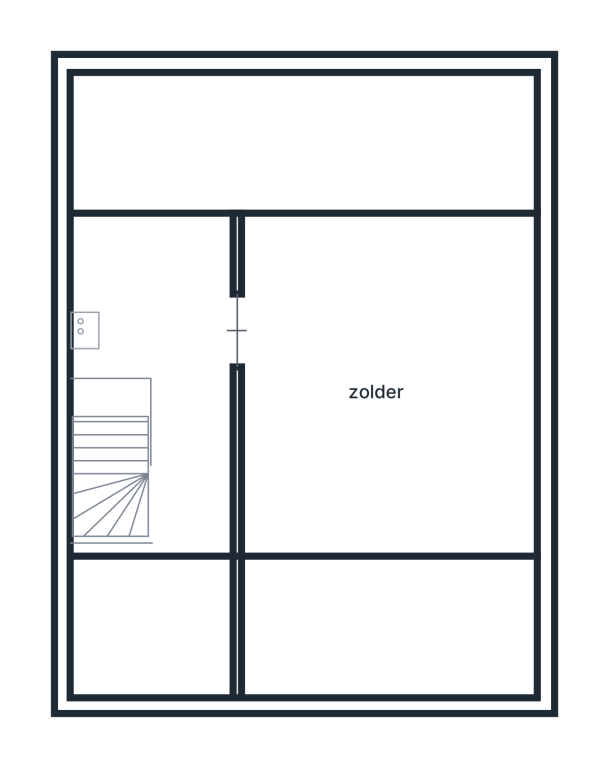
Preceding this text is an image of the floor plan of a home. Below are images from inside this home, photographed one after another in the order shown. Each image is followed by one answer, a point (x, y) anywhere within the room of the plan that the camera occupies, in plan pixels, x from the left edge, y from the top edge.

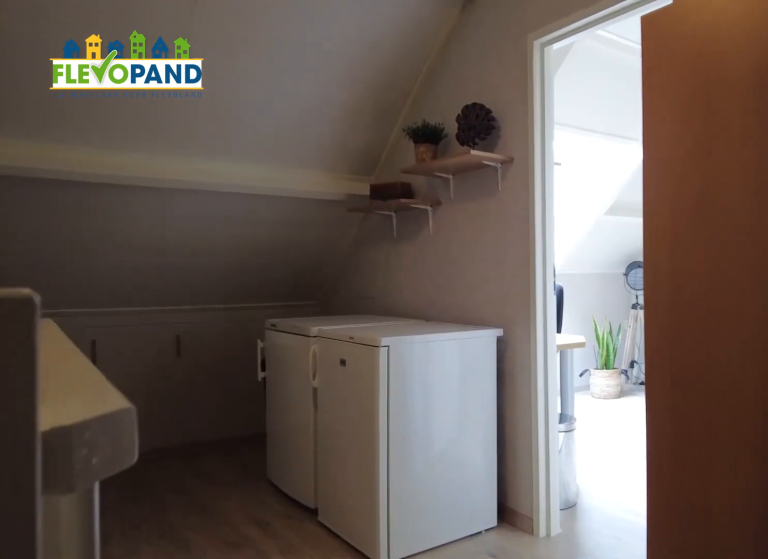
(183, 467)
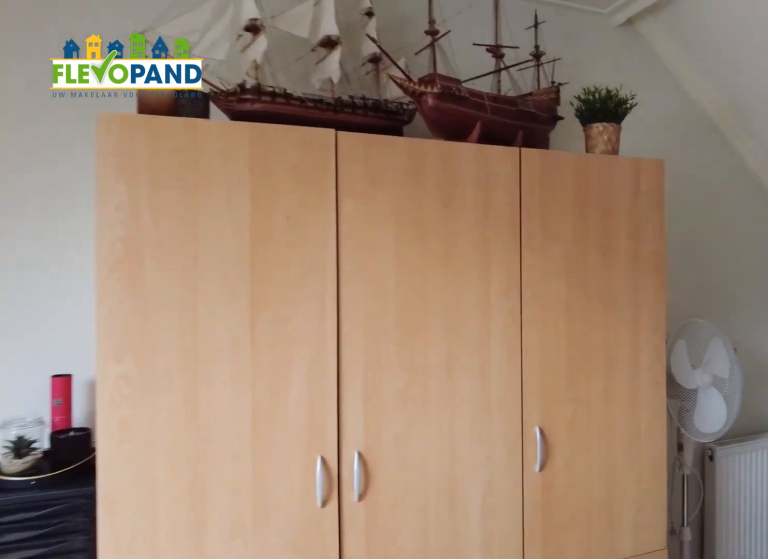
(388, 498)
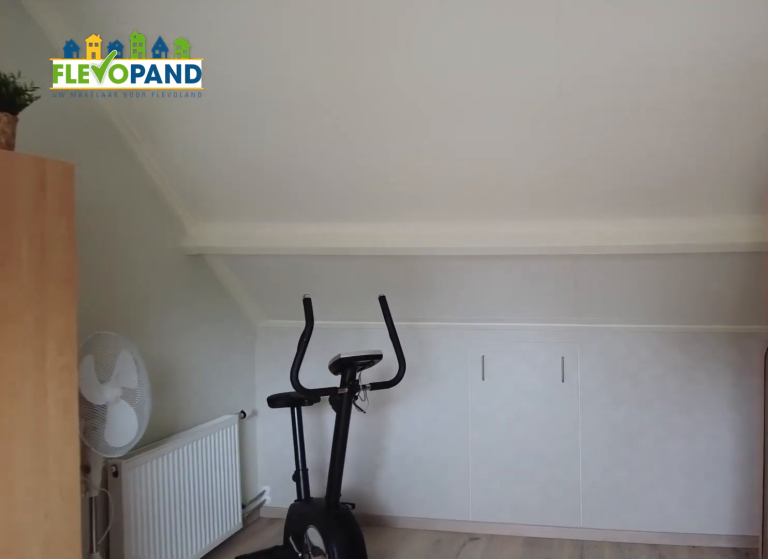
(388, 498)
